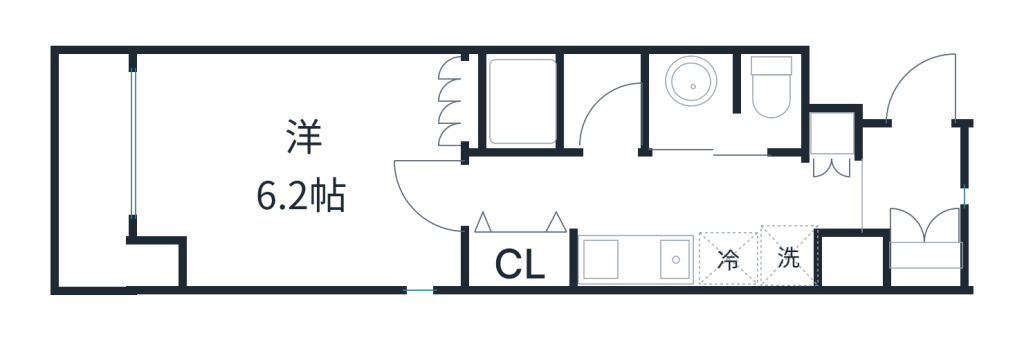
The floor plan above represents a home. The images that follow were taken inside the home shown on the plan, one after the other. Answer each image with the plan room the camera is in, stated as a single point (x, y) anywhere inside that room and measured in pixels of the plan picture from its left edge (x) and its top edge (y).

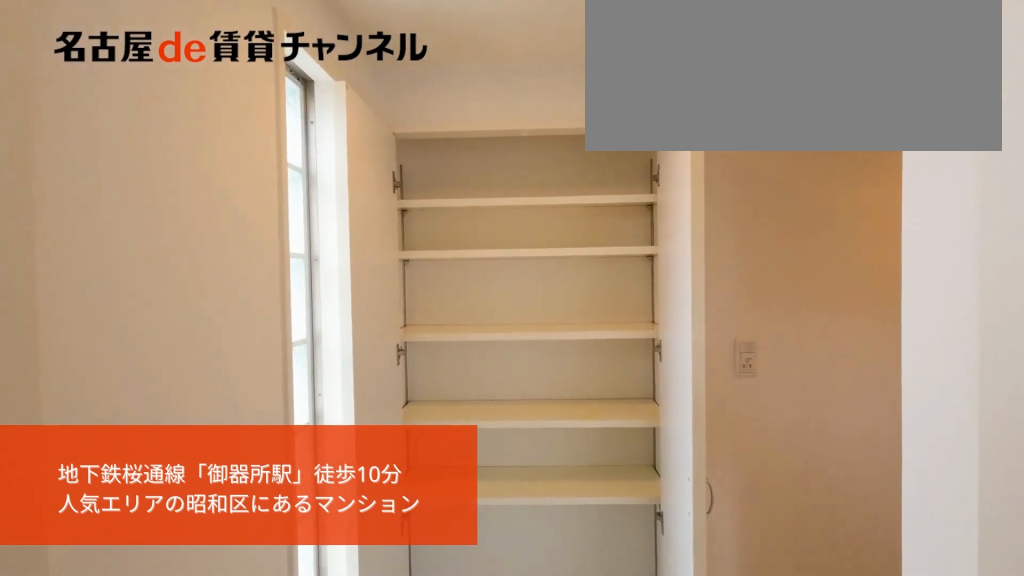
(911, 196)
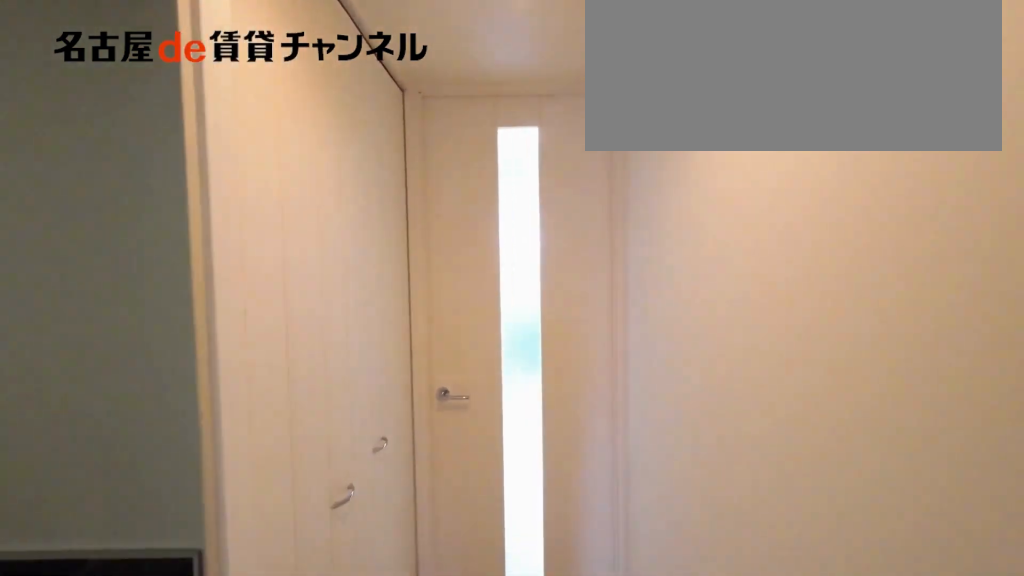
(911, 196)
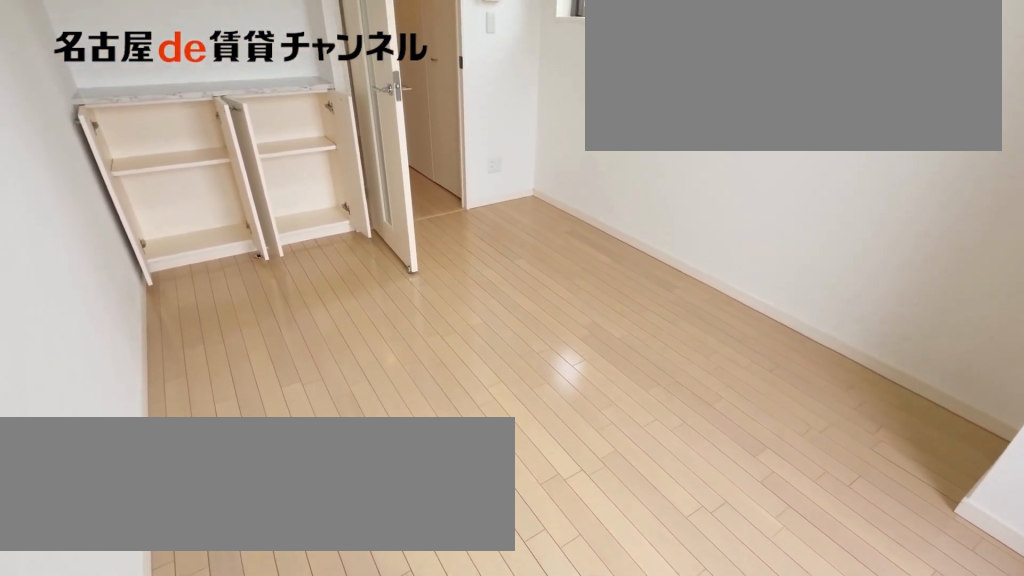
(298, 168)
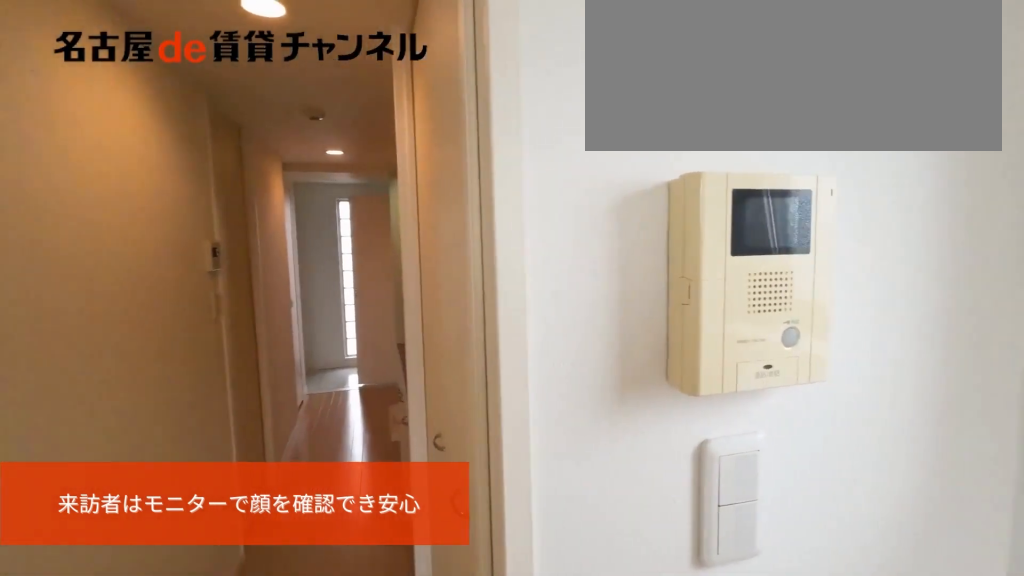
(298, 168)
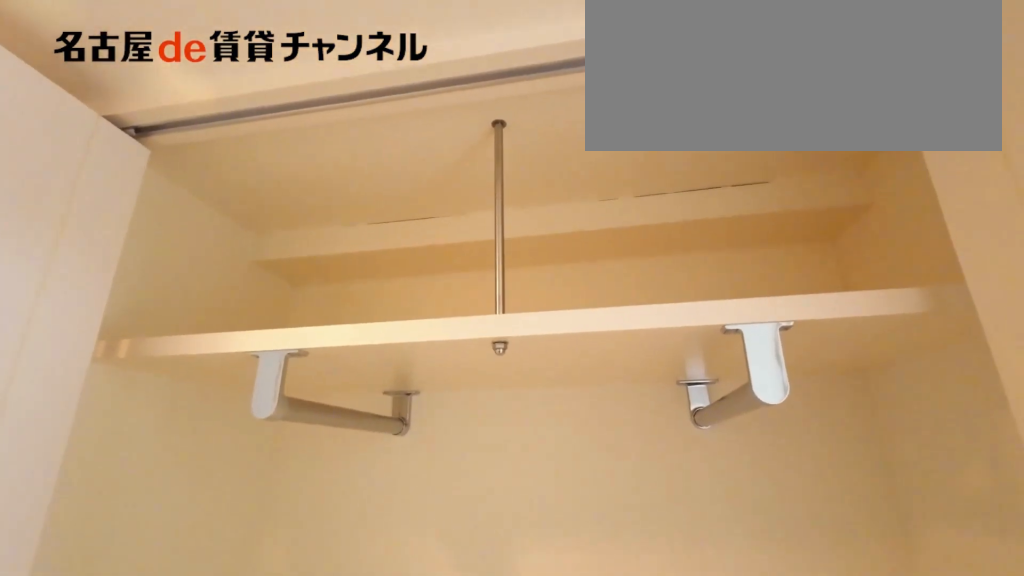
(523, 259)
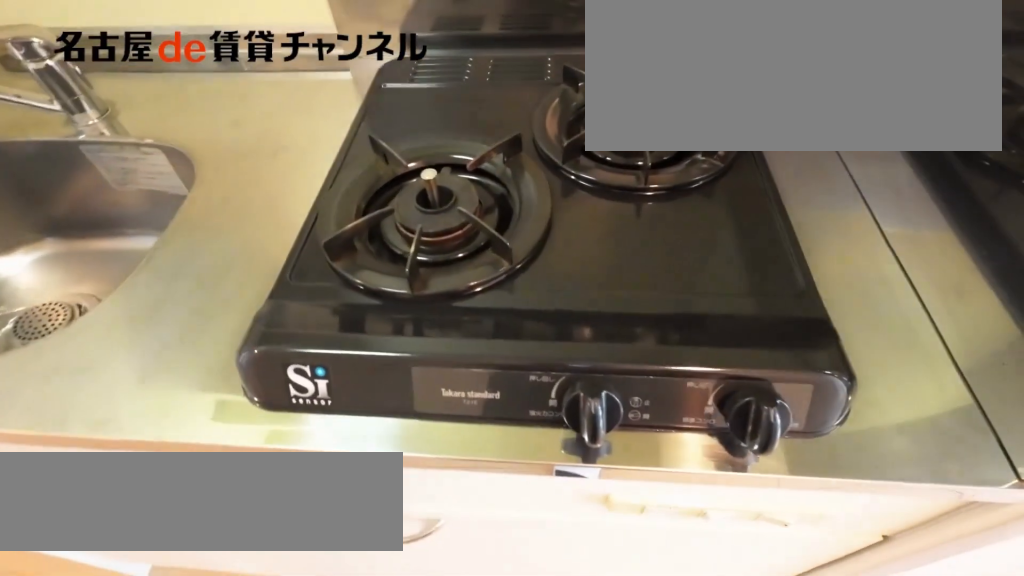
(662, 260)
